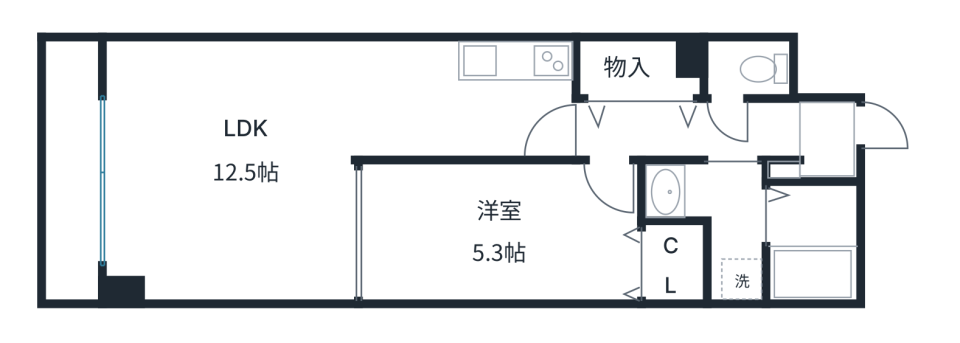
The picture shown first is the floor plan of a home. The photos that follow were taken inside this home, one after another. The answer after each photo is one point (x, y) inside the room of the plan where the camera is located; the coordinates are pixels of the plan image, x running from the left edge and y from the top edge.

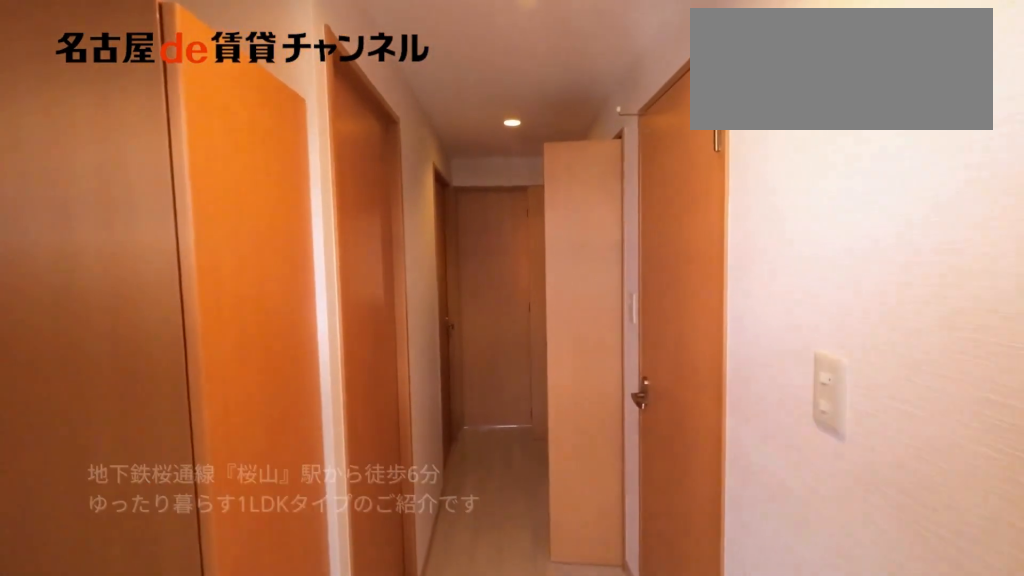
(827, 140)
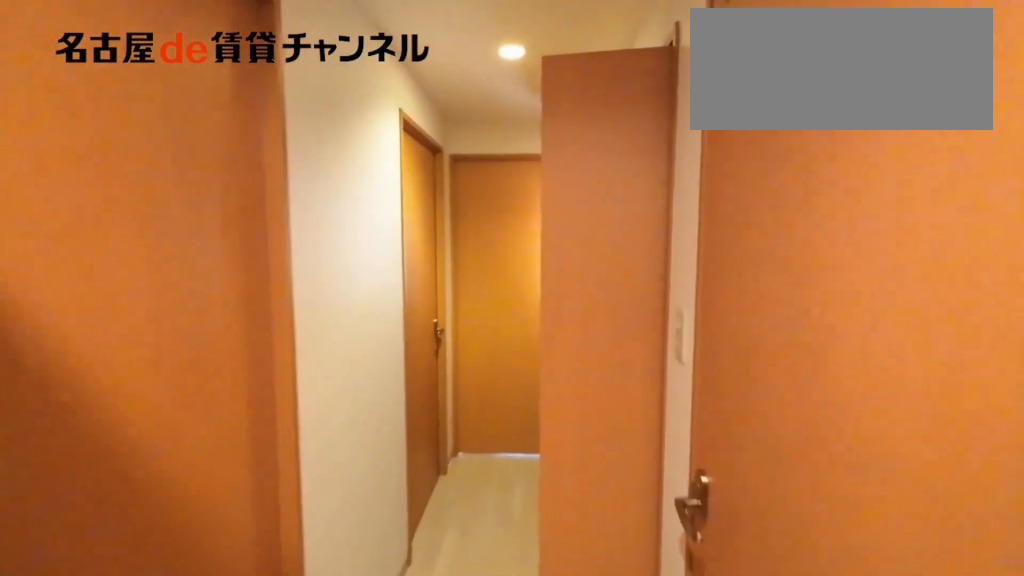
(691, 131)
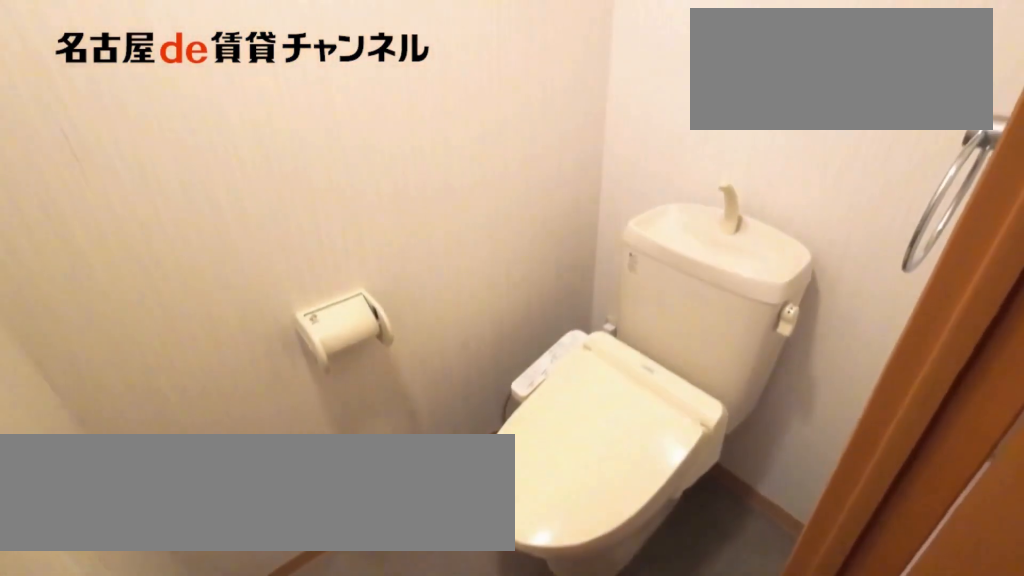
(748, 68)
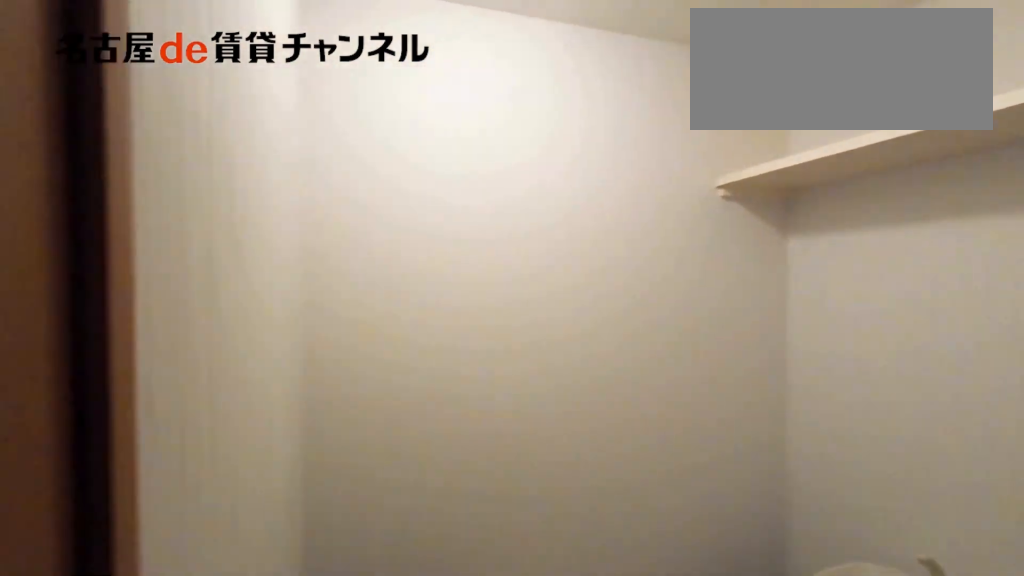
(748, 68)
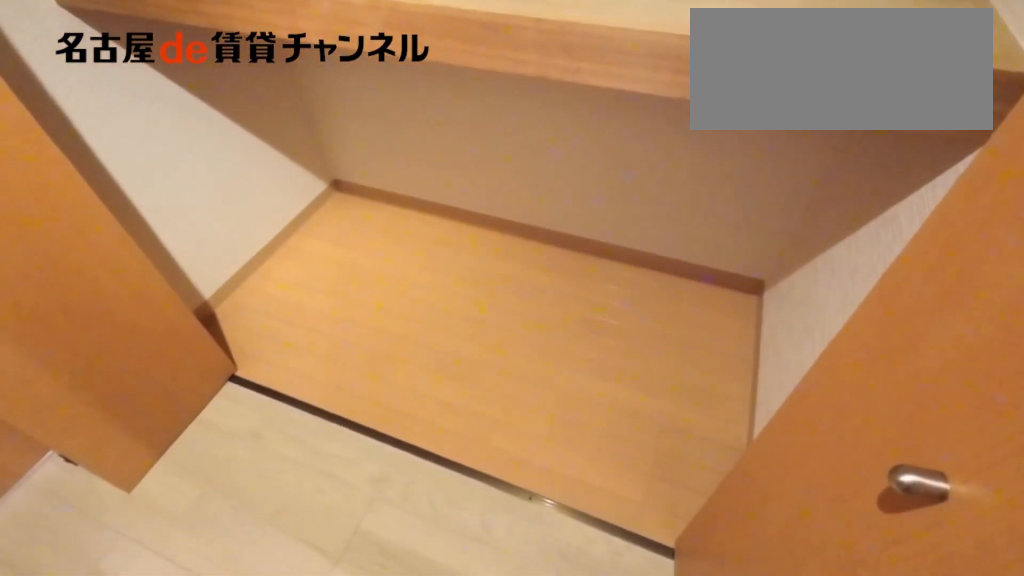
(634, 70)
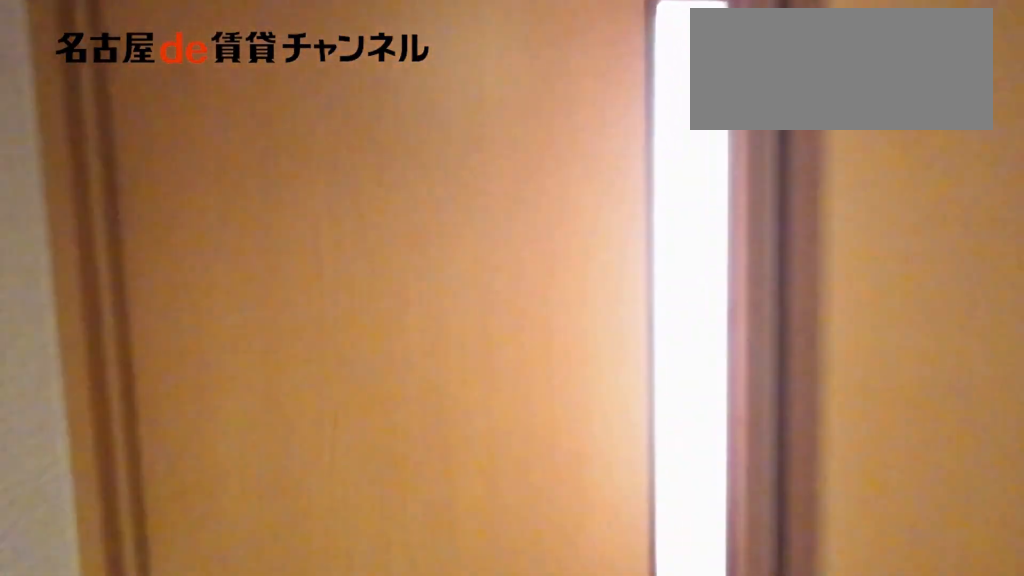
(691, 130)
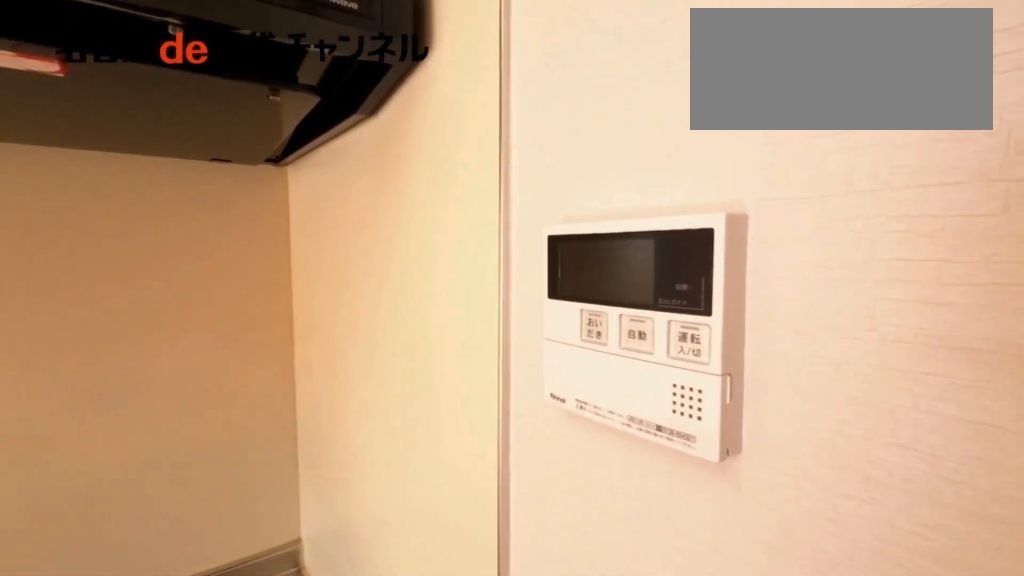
(516, 63)
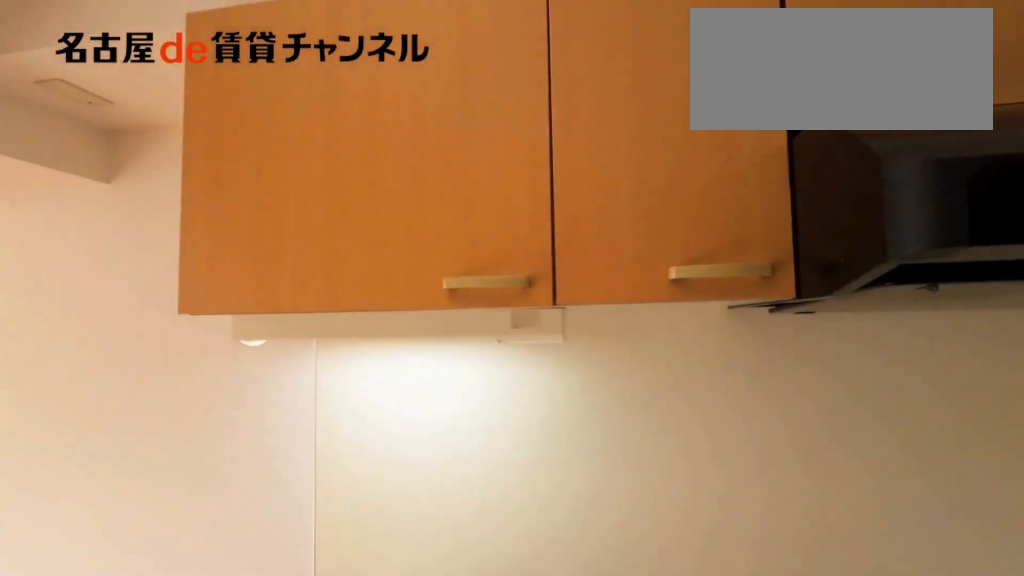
(516, 63)
